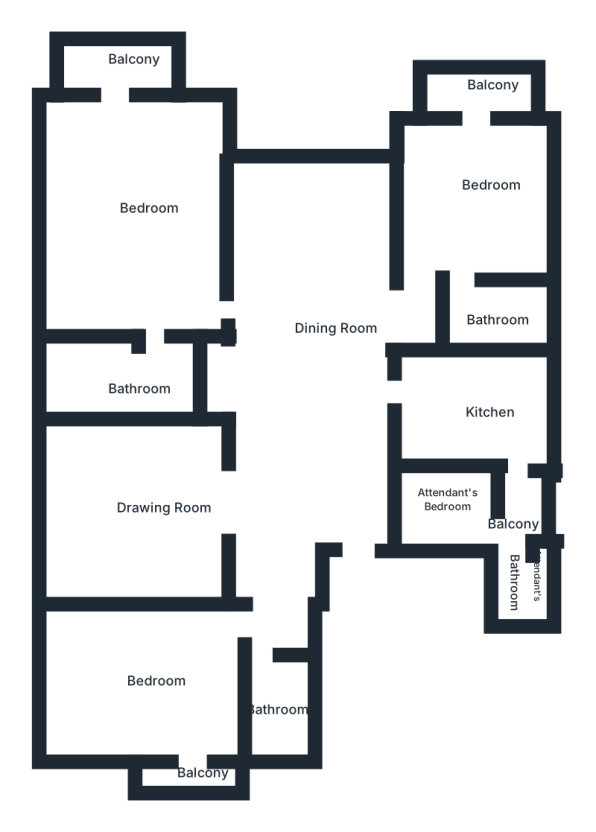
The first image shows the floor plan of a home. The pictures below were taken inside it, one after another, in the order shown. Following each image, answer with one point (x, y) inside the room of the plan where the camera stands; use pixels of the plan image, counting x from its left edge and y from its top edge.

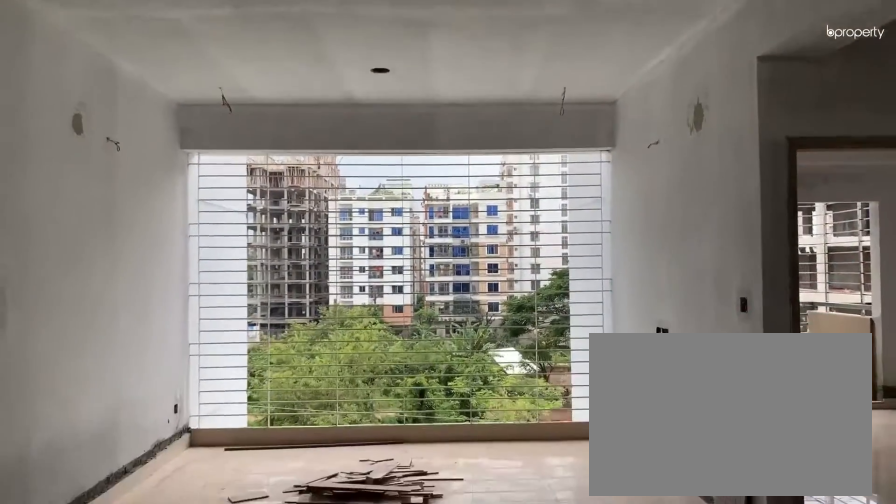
(319, 365)
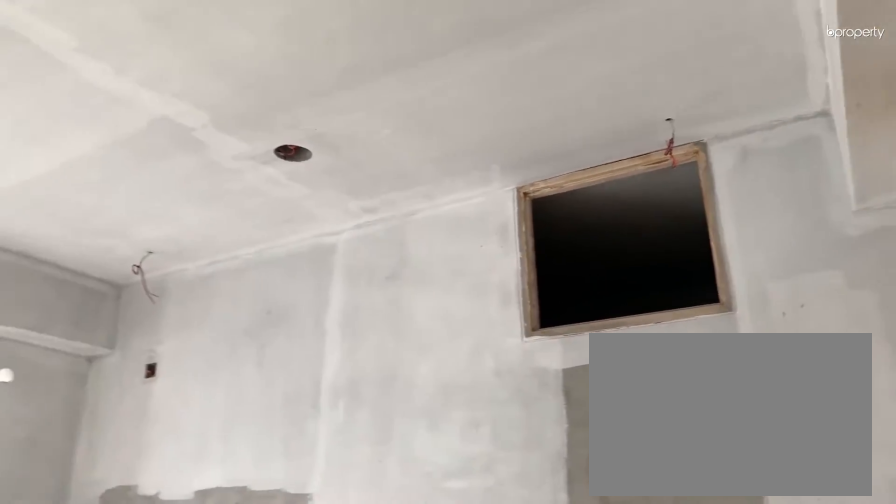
(144, 506)
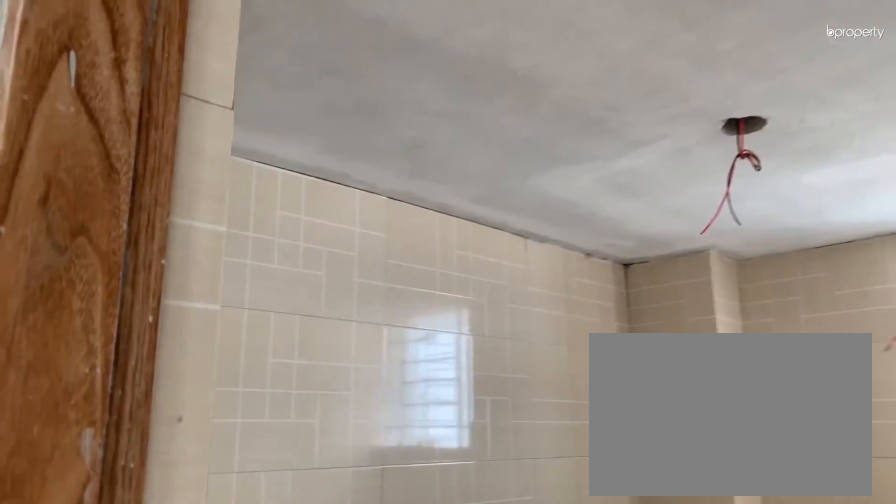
(264, 703)
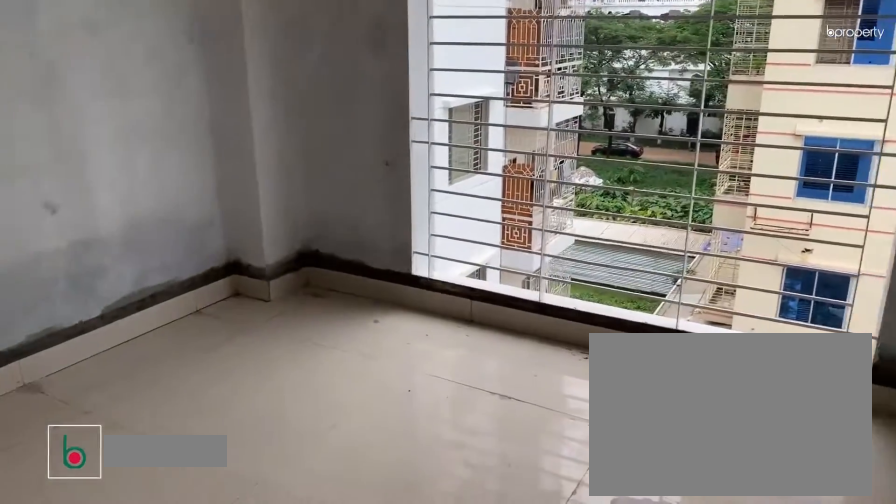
(165, 670)
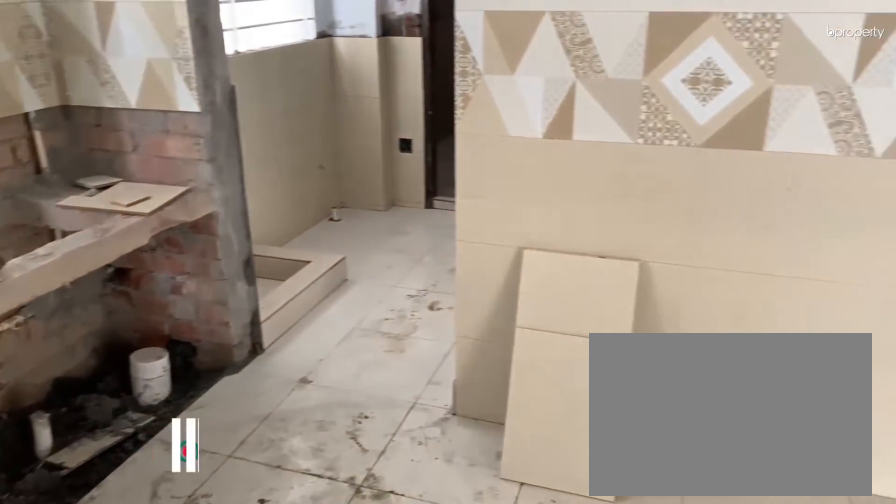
(479, 398)
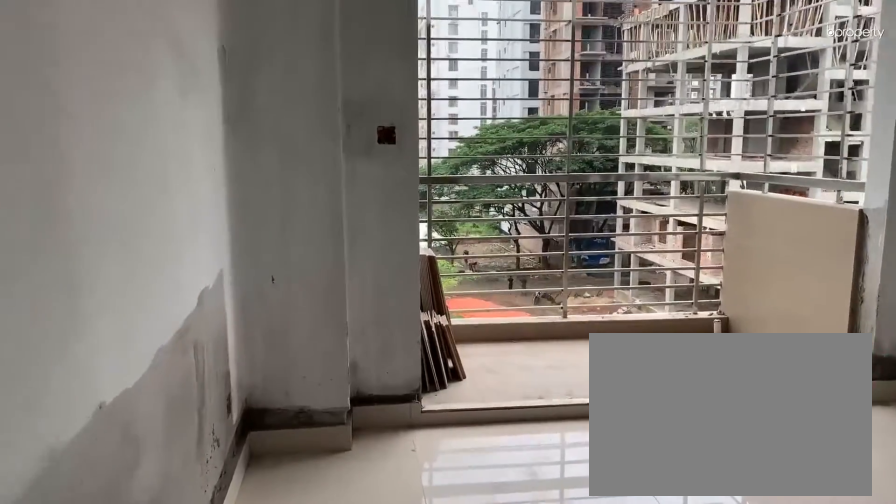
(477, 208)
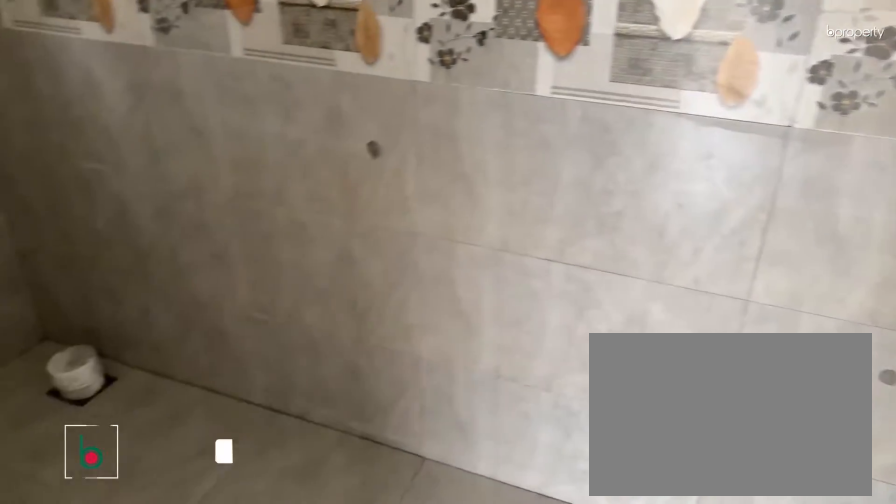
(489, 316)
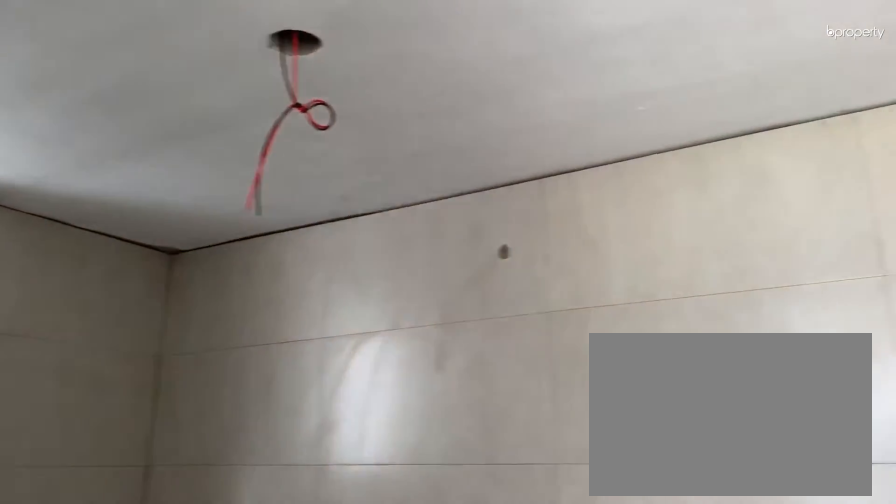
(489, 316)
